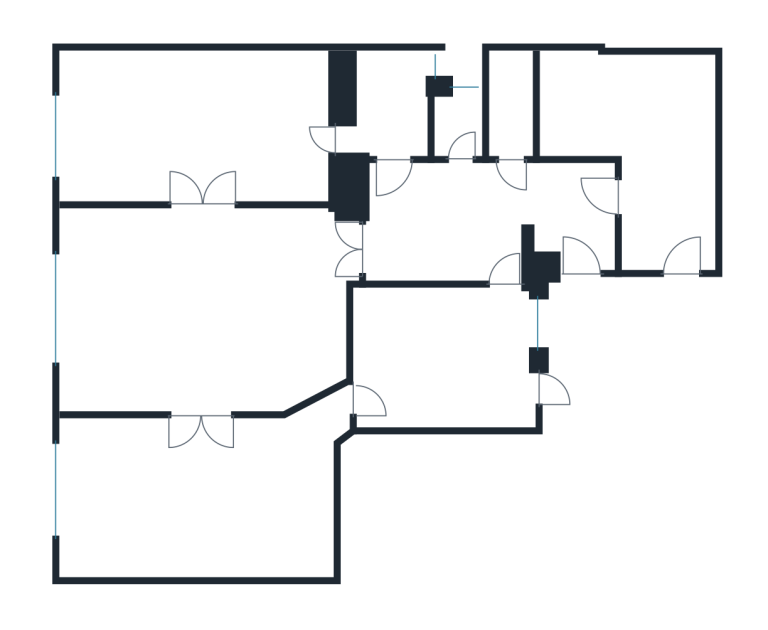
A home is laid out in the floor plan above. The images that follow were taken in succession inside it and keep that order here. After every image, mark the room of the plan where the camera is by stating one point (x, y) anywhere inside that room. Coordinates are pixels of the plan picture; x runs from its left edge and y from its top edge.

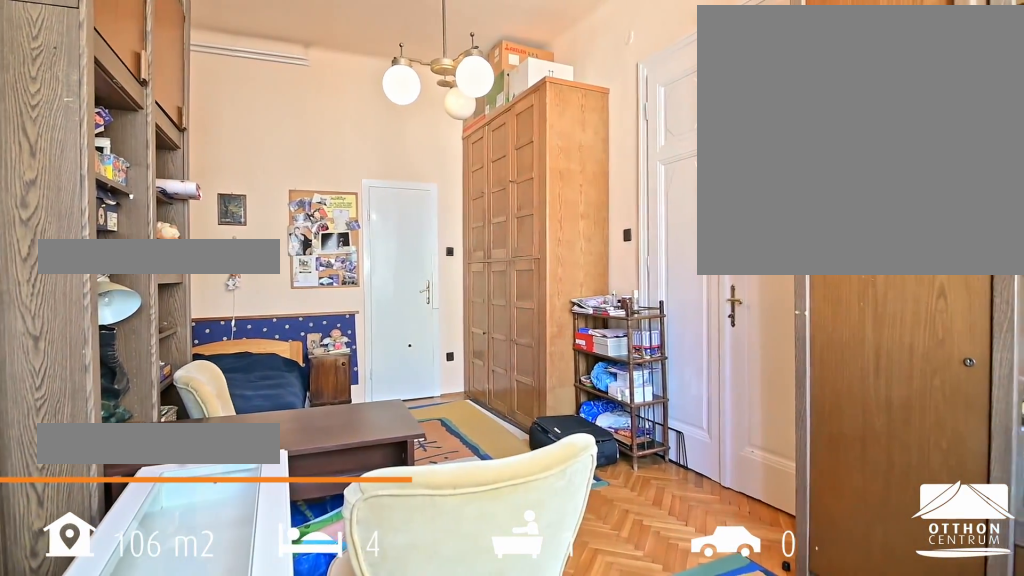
(199, 127)
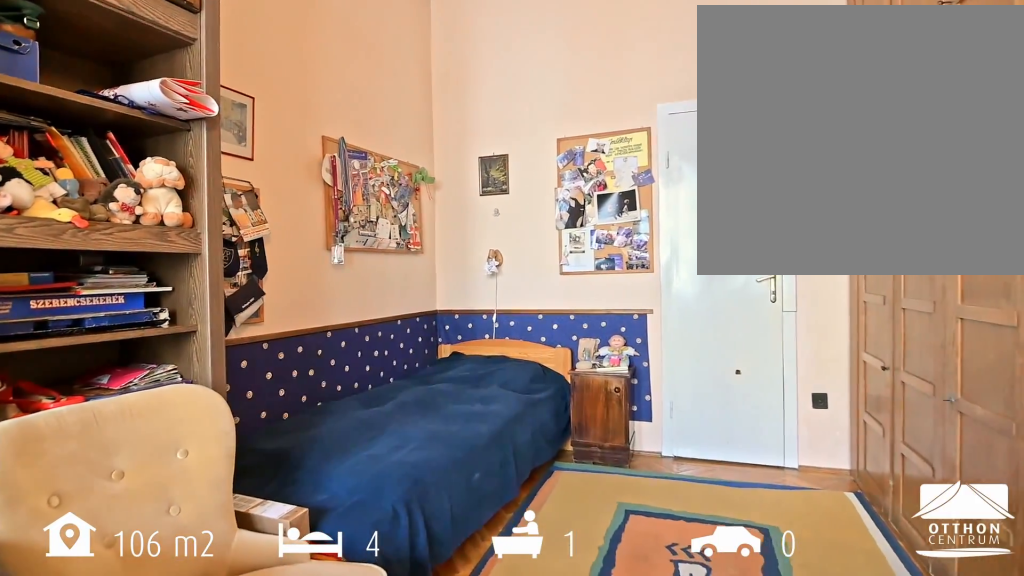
(199, 128)
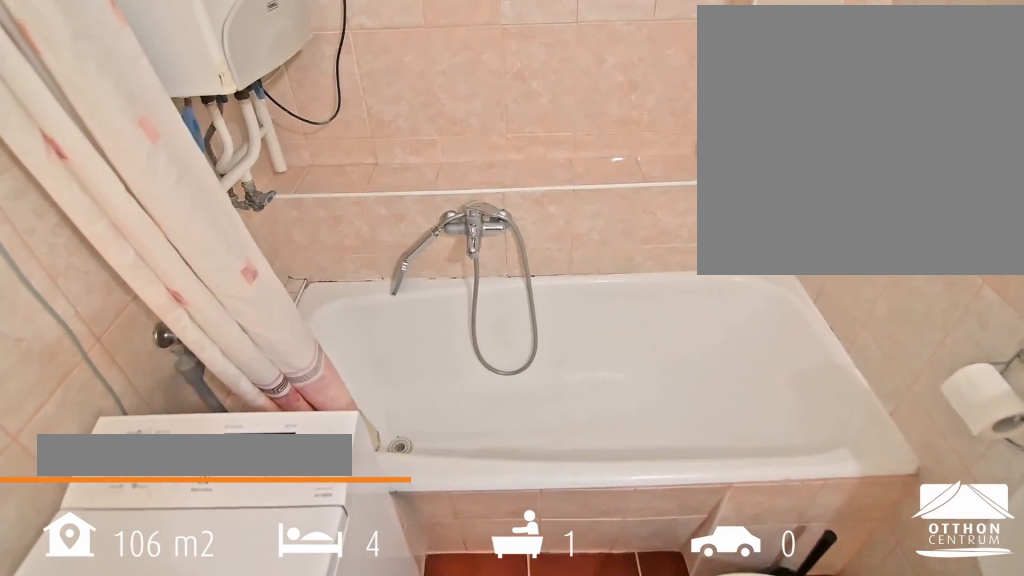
(391, 108)
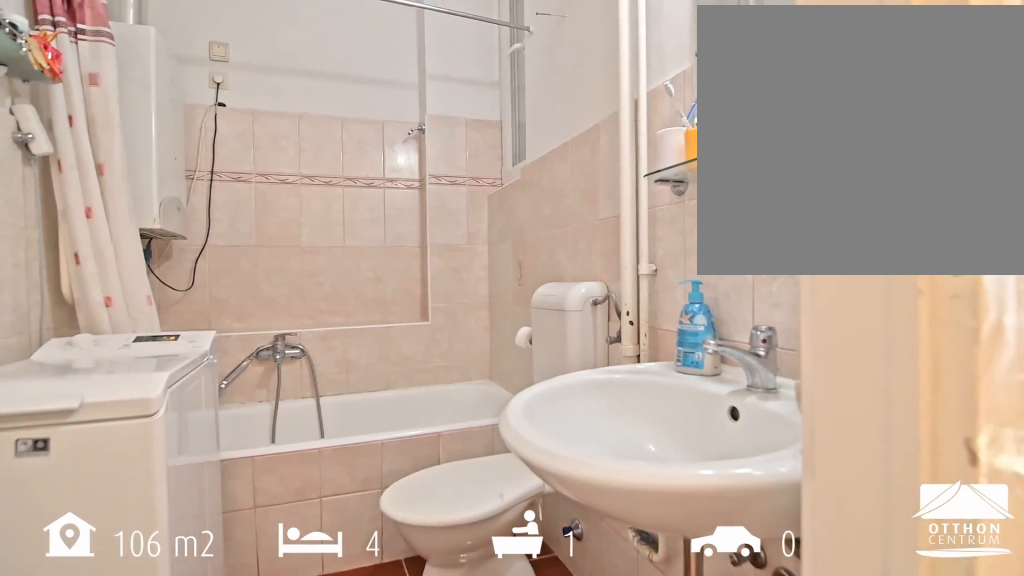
(392, 108)
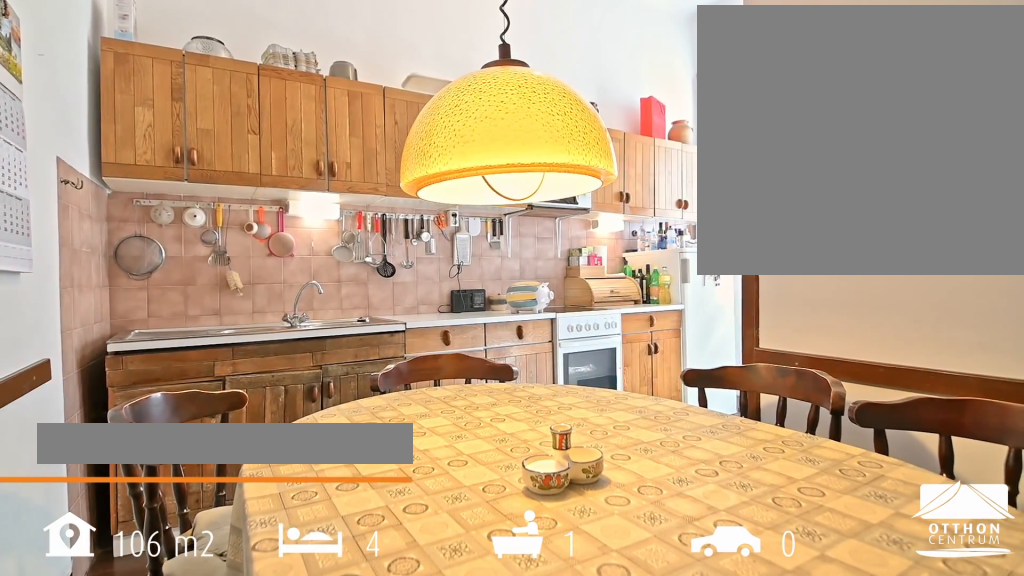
(652, 116)
